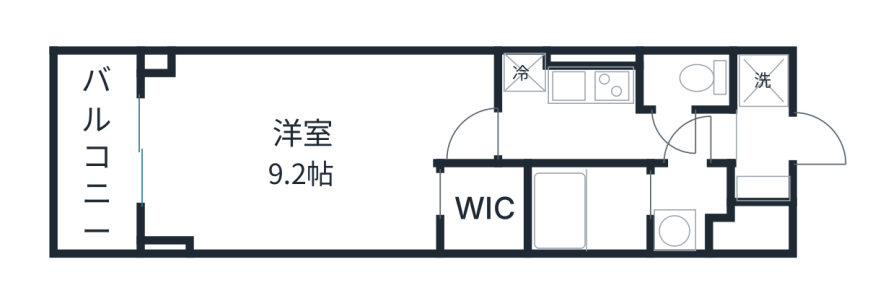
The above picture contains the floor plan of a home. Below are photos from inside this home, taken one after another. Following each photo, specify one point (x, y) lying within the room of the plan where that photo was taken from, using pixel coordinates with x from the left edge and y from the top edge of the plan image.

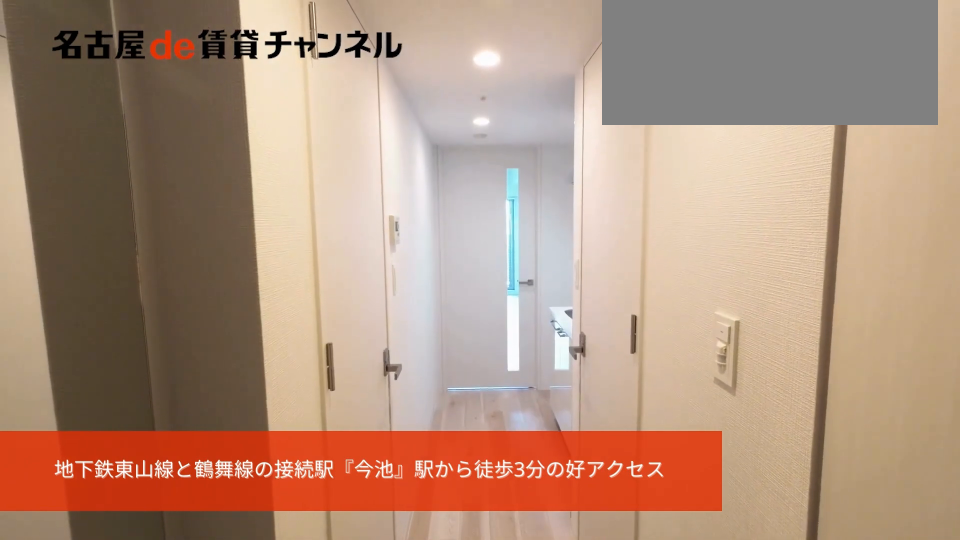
(762, 144)
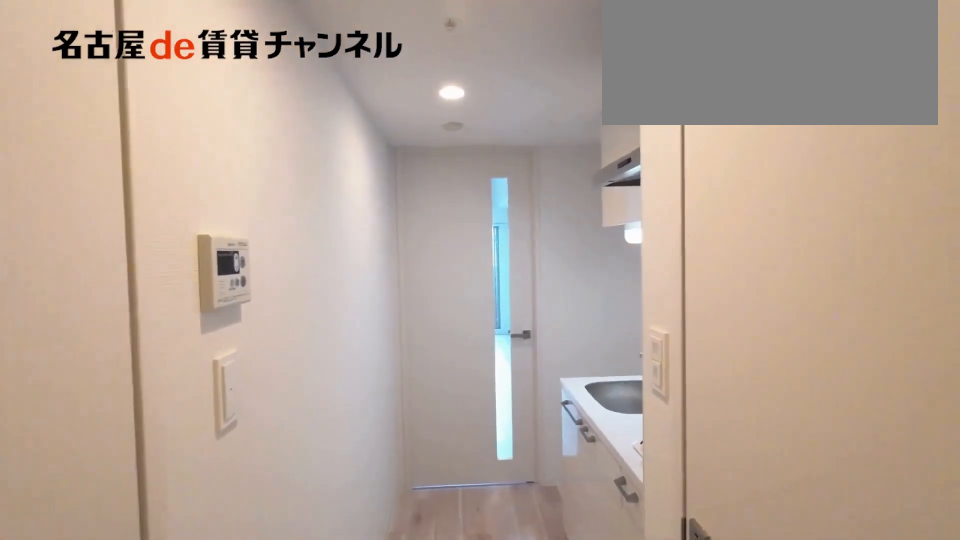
(589, 86)
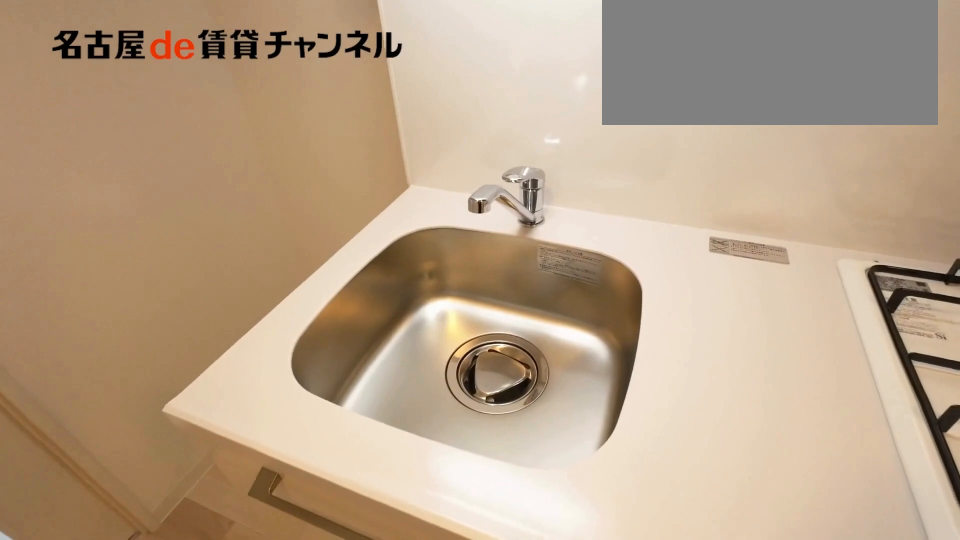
(589, 86)
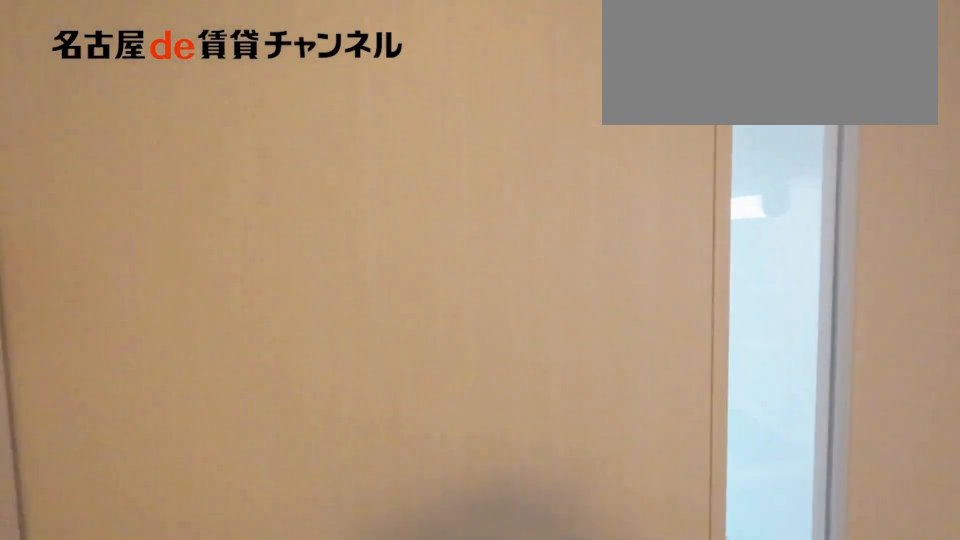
(589, 86)
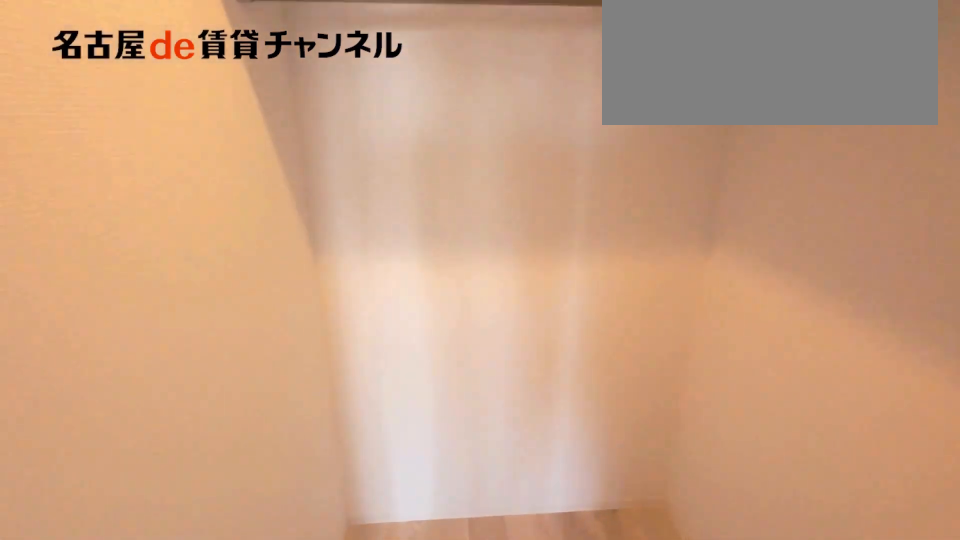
(484, 210)
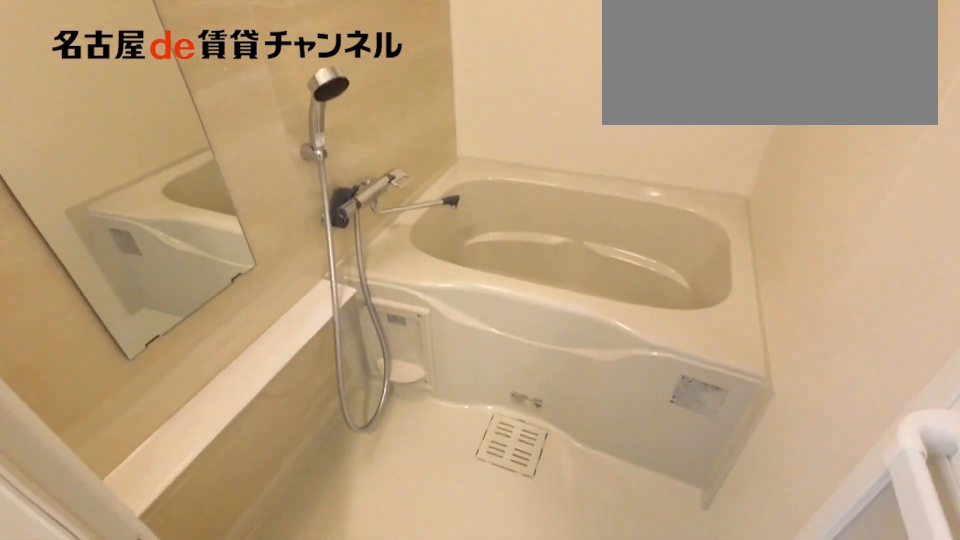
(589, 210)
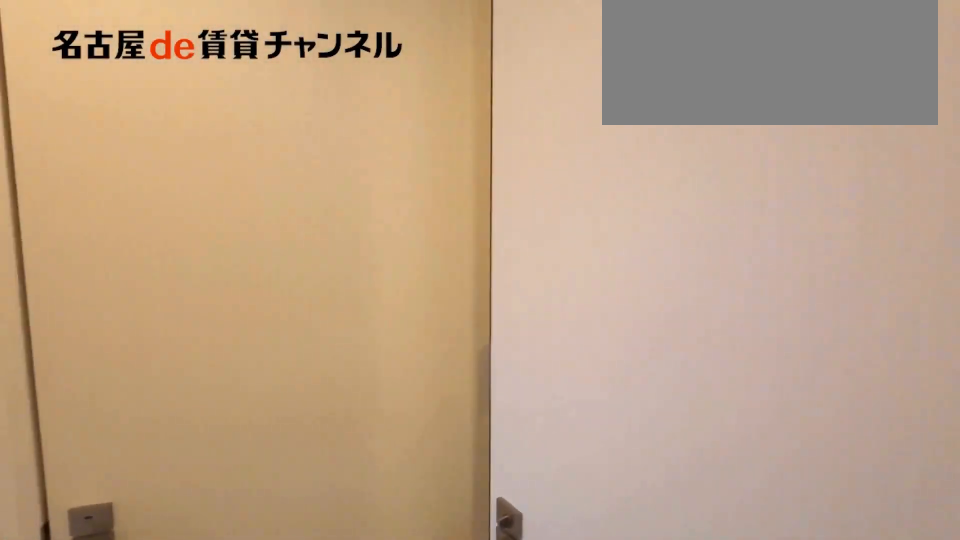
(611, 133)
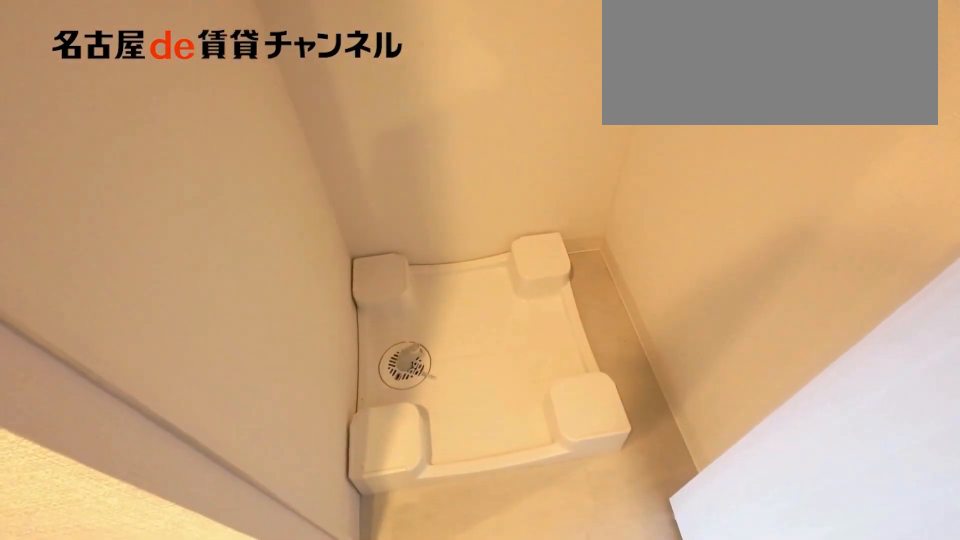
(762, 79)
